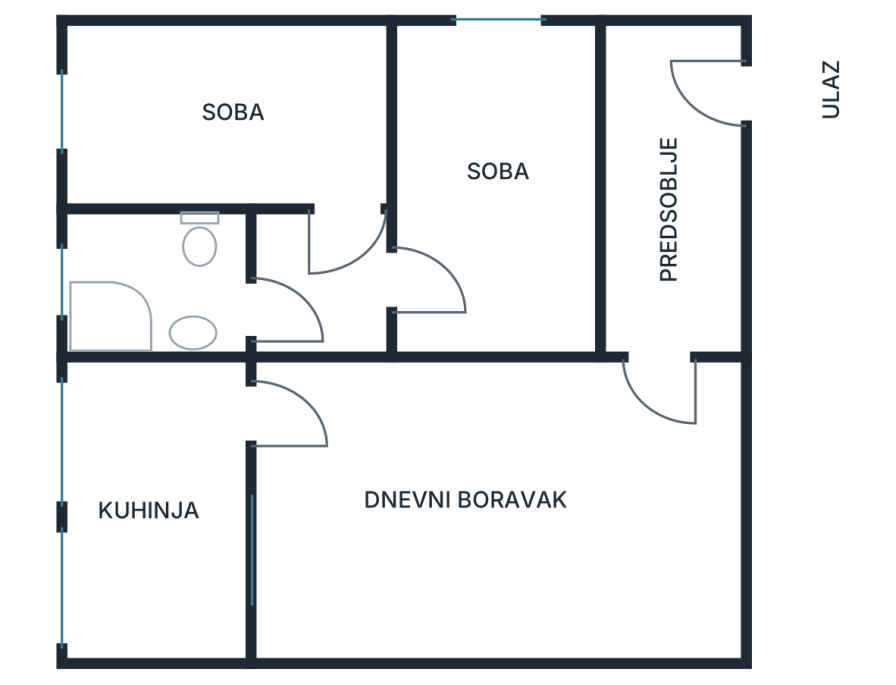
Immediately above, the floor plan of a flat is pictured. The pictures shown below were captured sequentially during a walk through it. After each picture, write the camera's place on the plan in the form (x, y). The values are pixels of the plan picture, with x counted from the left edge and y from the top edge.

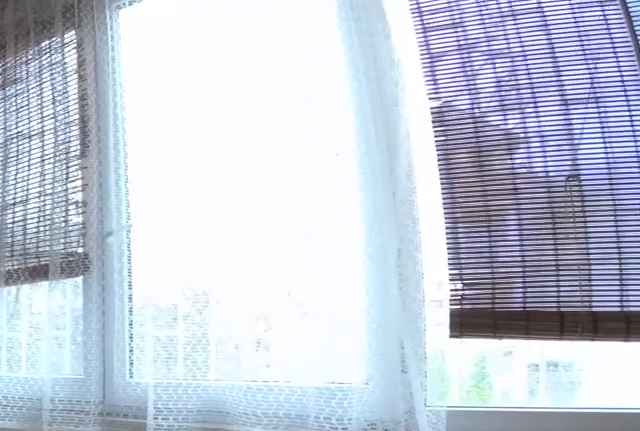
(250, 416)
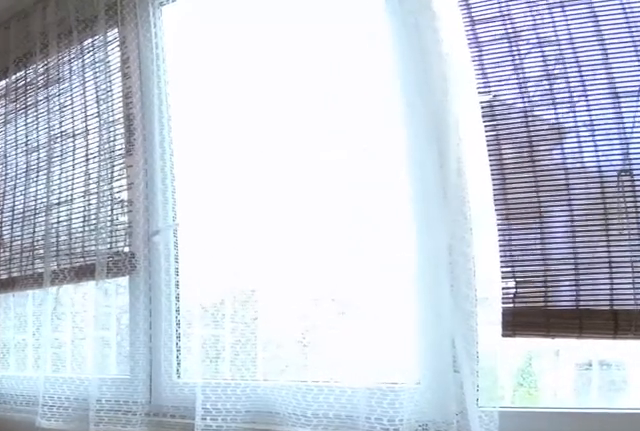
(250, 416)
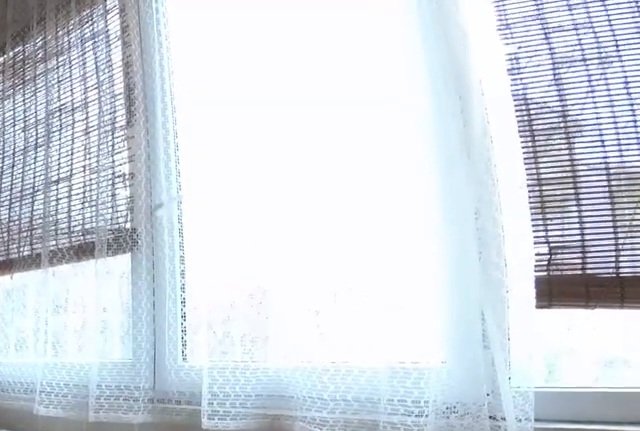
(250, 416)
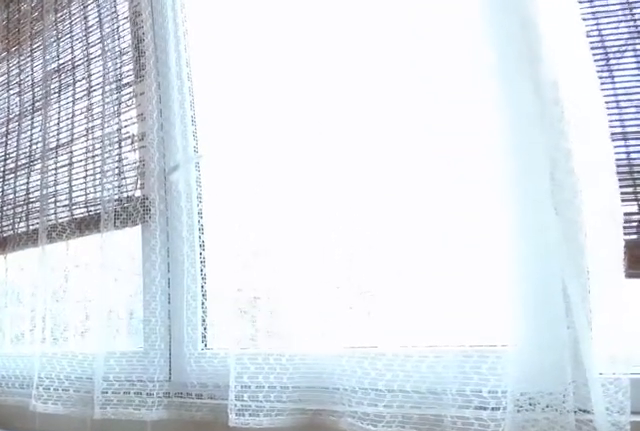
(235, 436)
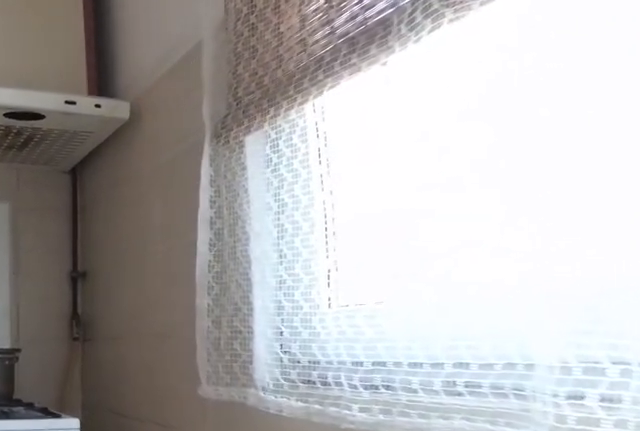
(169, 522)
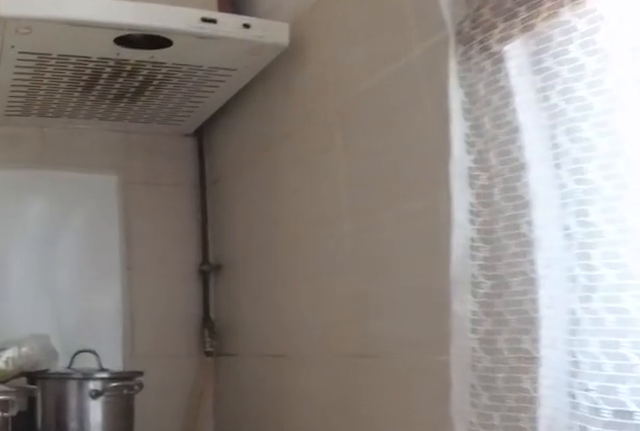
(144, 555)
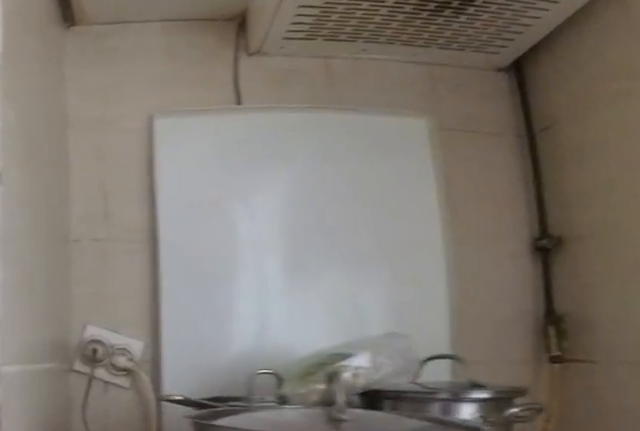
(123, 566)
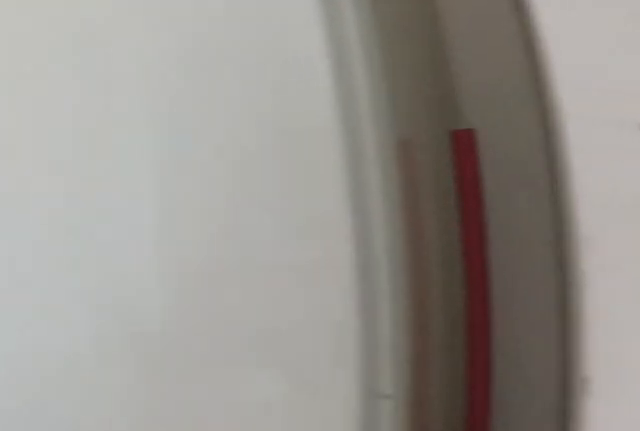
(104, 573)
